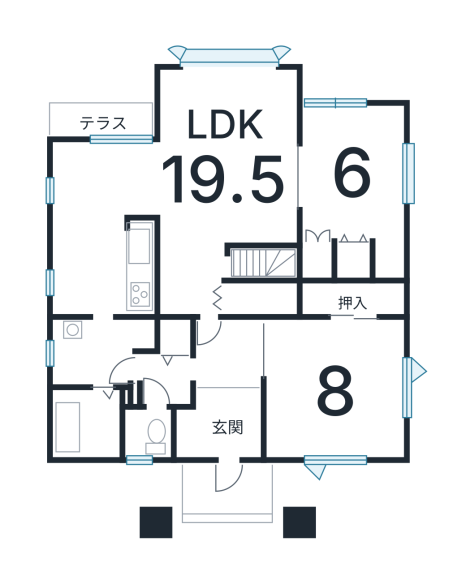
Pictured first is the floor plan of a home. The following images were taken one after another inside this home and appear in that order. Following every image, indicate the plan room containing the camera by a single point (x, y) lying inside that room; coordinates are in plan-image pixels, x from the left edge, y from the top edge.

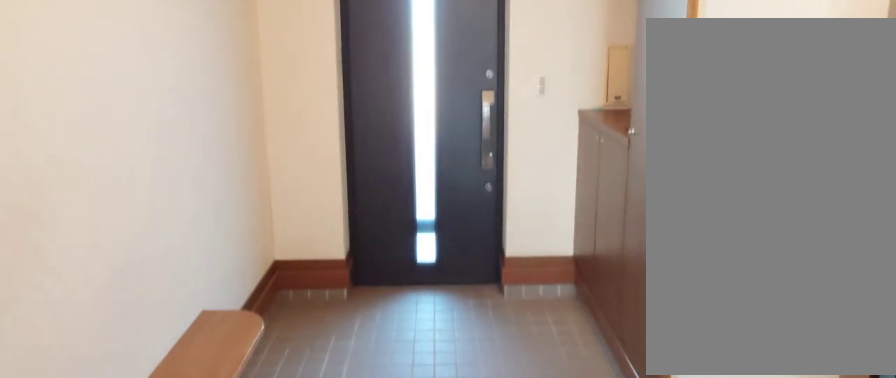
(220, 428)
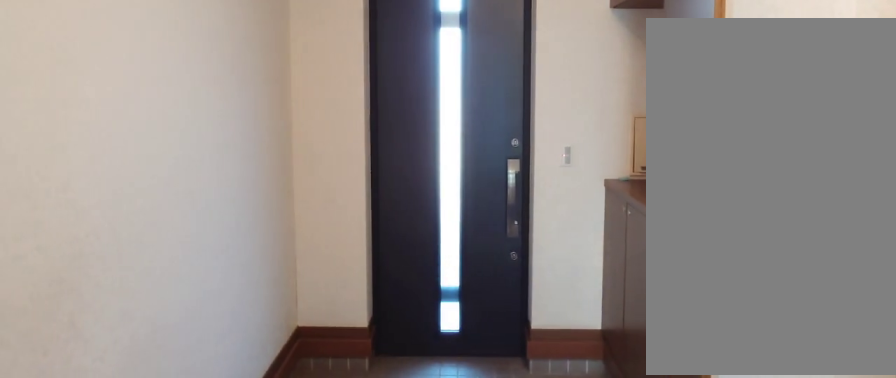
(220, 428)
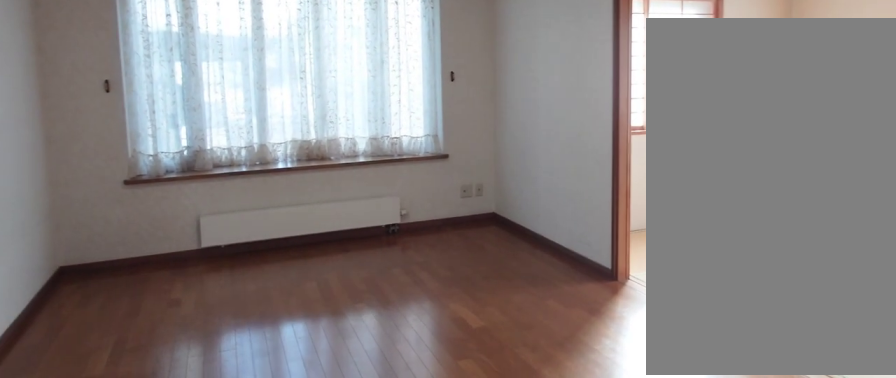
(227, 183)
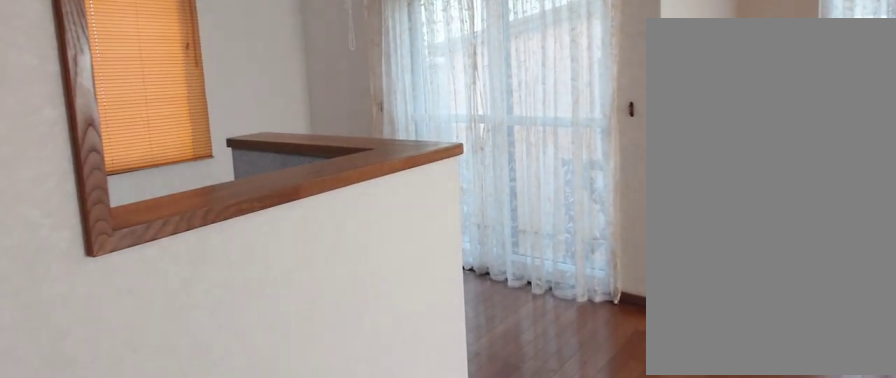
(227, 183)
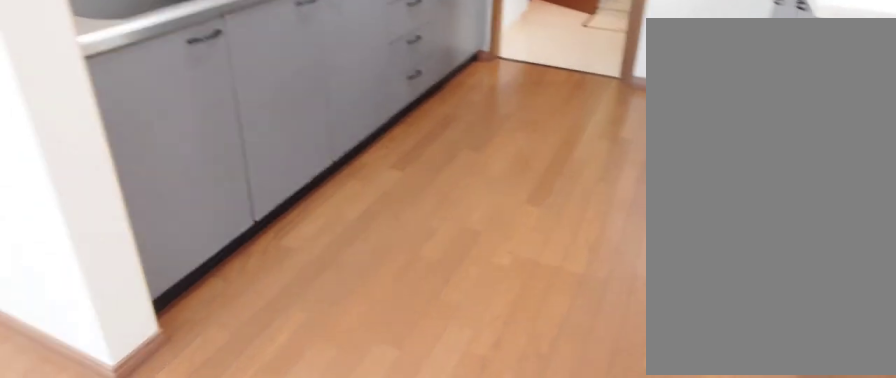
(89, 273)
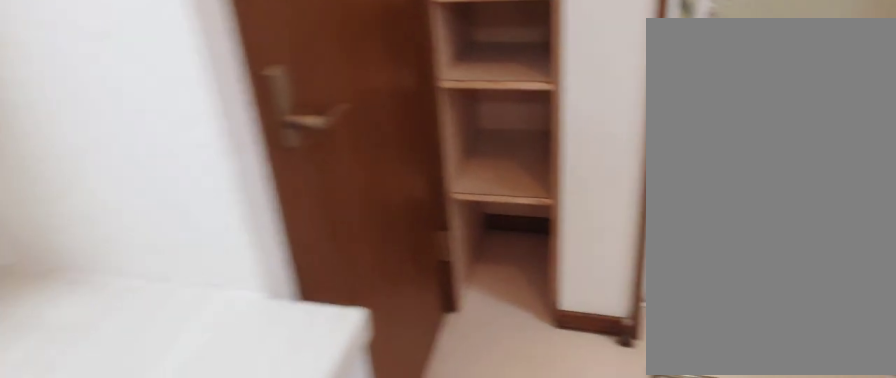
(91, 347)
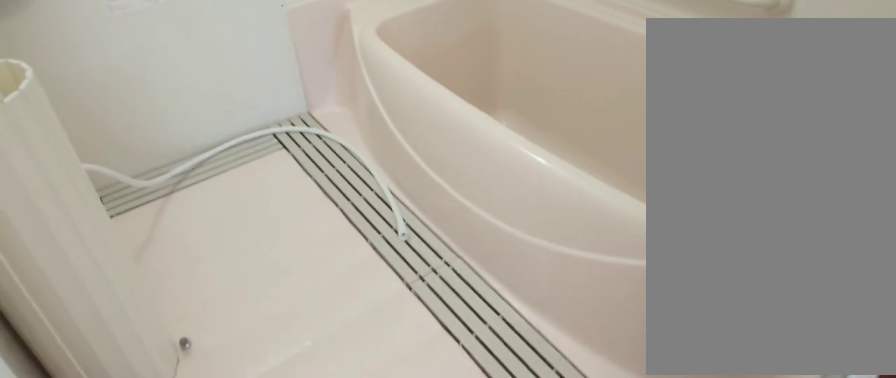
(76, 433)
